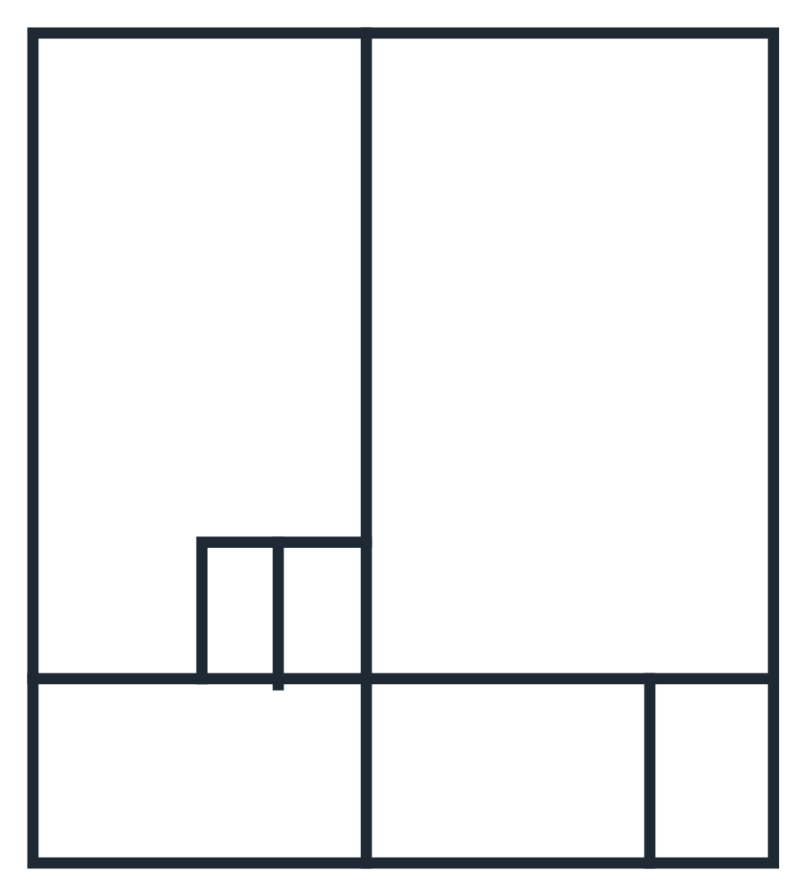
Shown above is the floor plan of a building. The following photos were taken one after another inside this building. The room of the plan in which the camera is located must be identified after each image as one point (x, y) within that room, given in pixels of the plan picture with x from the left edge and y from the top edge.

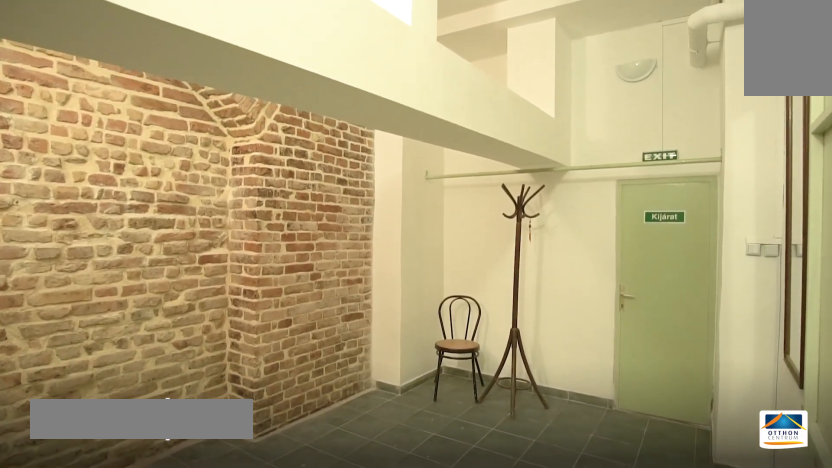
(501, 773)
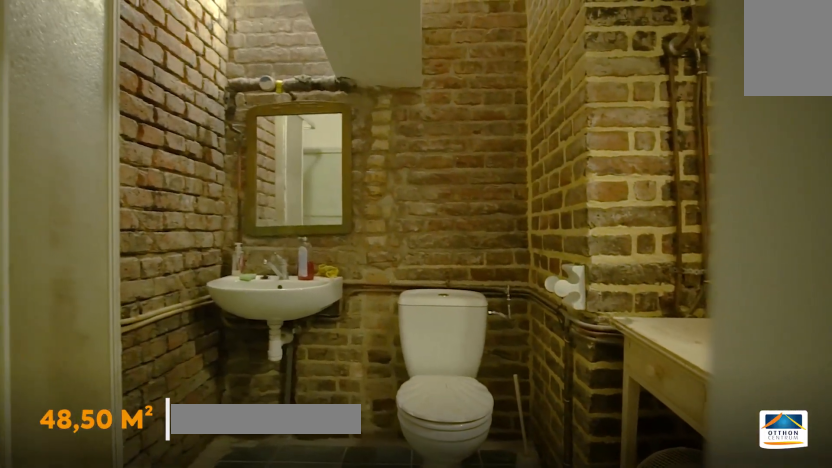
(712, 763)
